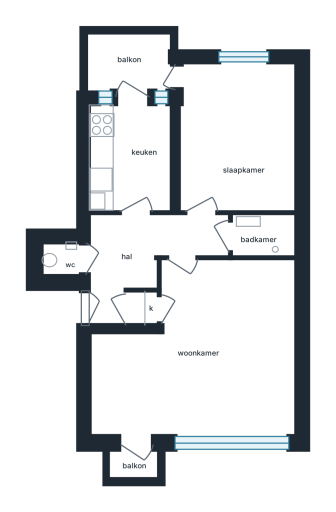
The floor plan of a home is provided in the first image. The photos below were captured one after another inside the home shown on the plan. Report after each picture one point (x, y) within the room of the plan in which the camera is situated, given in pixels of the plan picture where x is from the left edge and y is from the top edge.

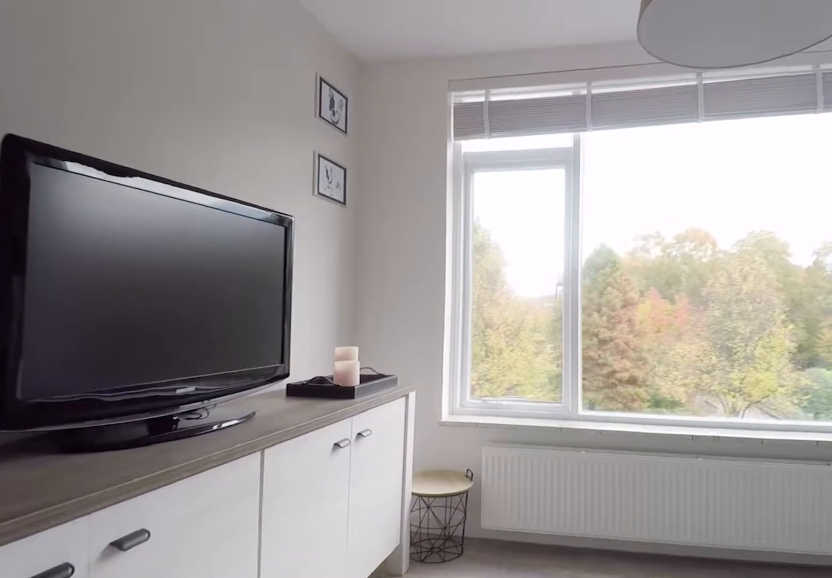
(100, 425)
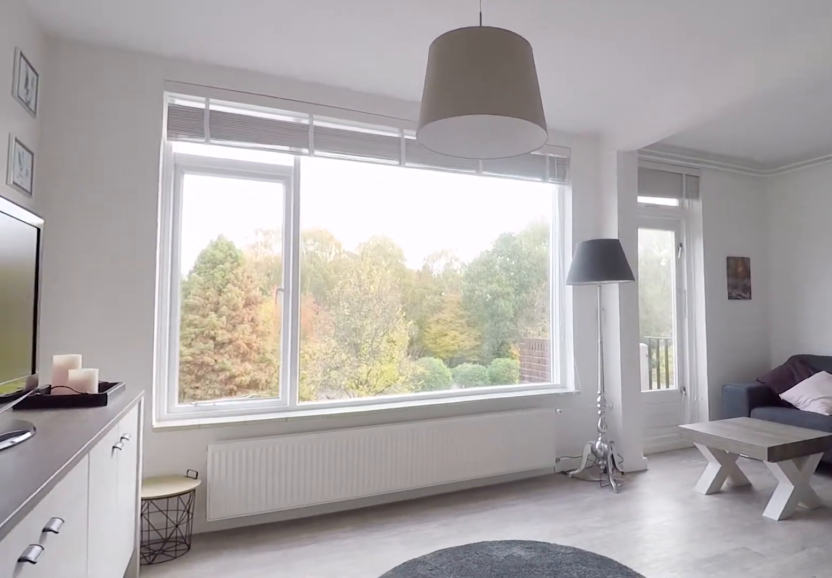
(243, 339)
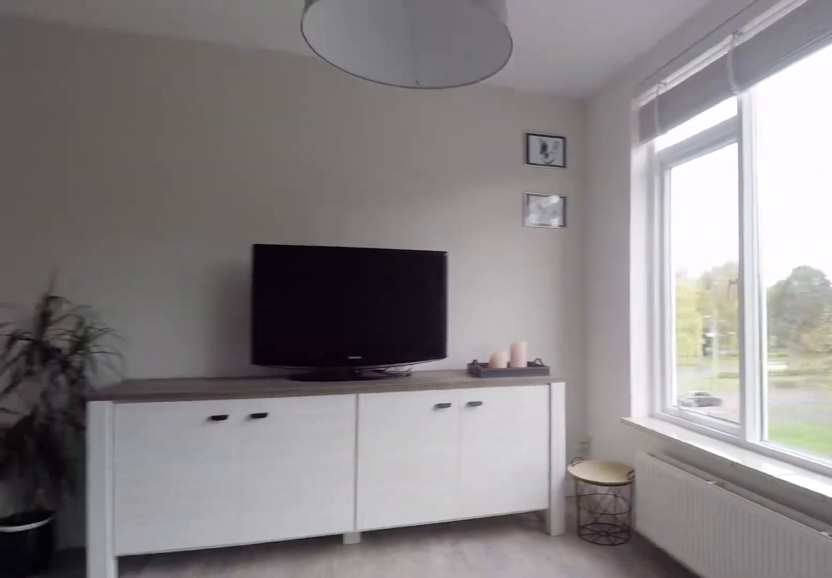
(280, 380)
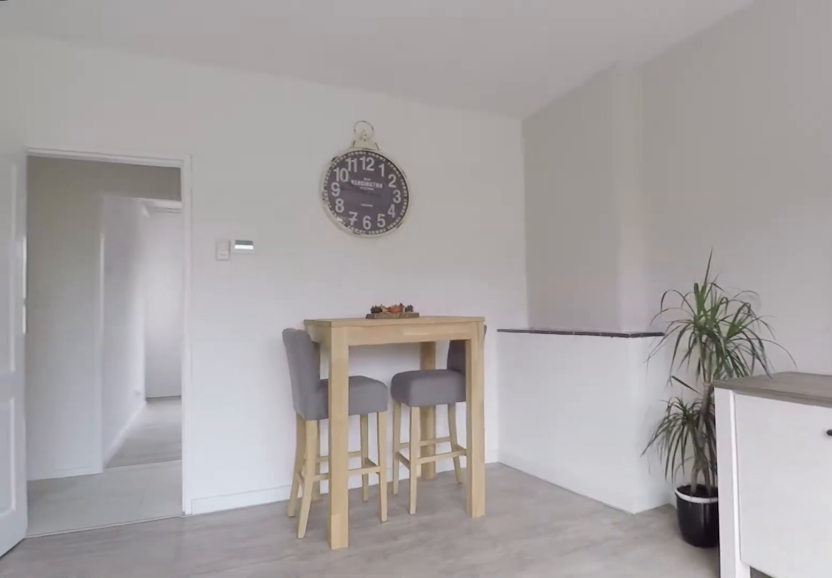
(98, 424)
